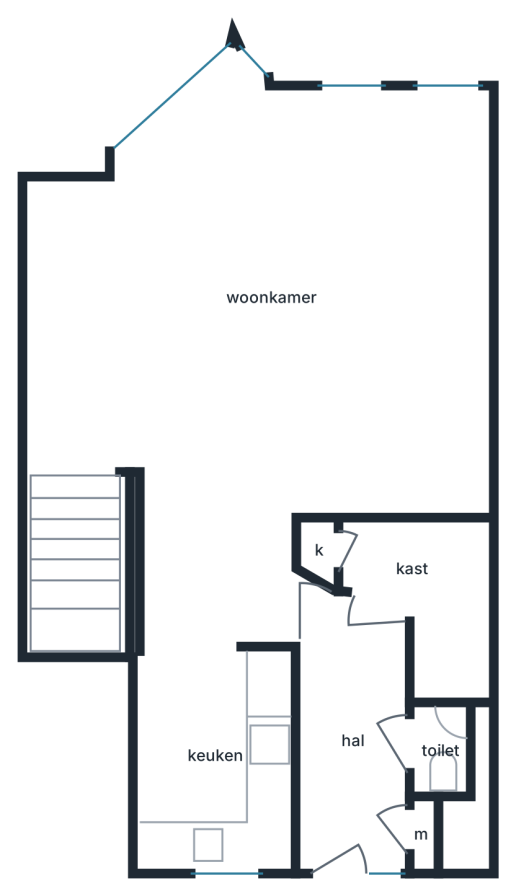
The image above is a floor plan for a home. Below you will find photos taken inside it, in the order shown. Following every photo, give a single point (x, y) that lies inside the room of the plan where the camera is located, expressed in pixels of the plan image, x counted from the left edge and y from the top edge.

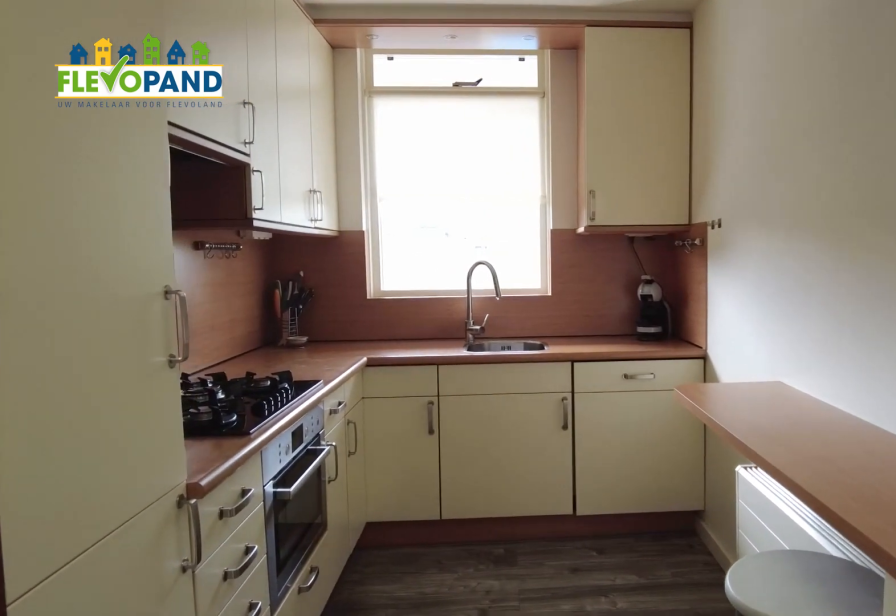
(216, 757)
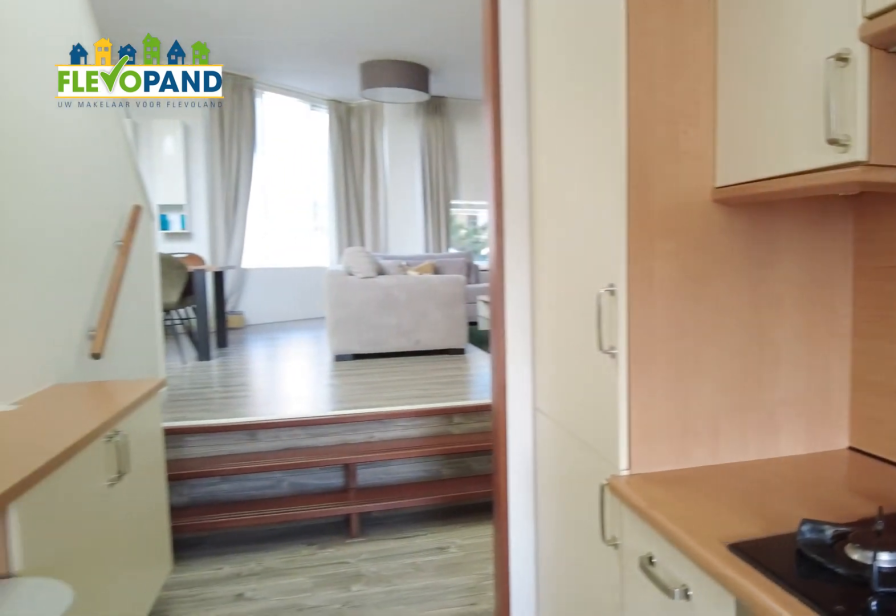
(216, 757)
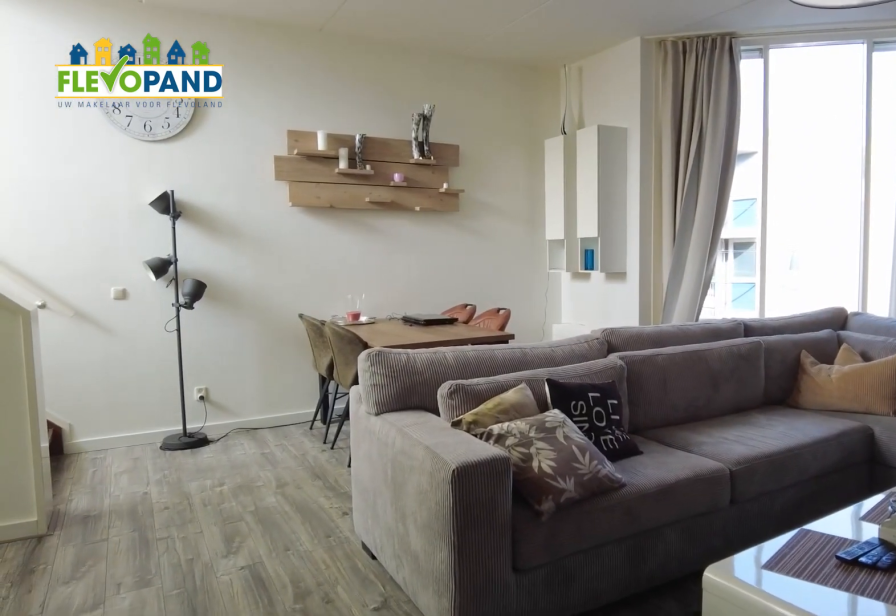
(270, 431)
